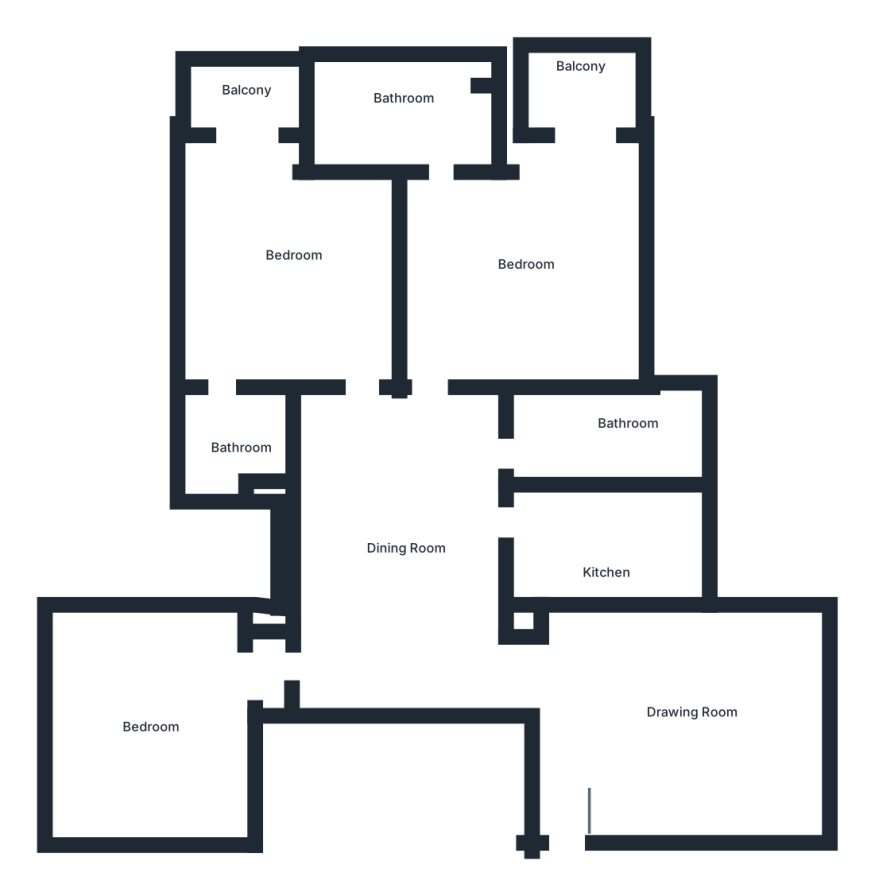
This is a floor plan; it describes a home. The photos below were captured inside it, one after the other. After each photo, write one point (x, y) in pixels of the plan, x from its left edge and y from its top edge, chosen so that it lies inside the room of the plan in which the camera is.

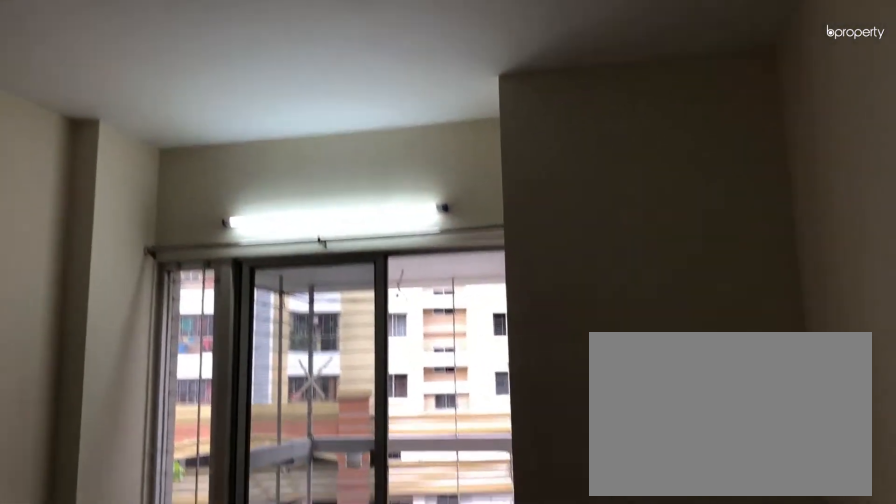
(292, 265)
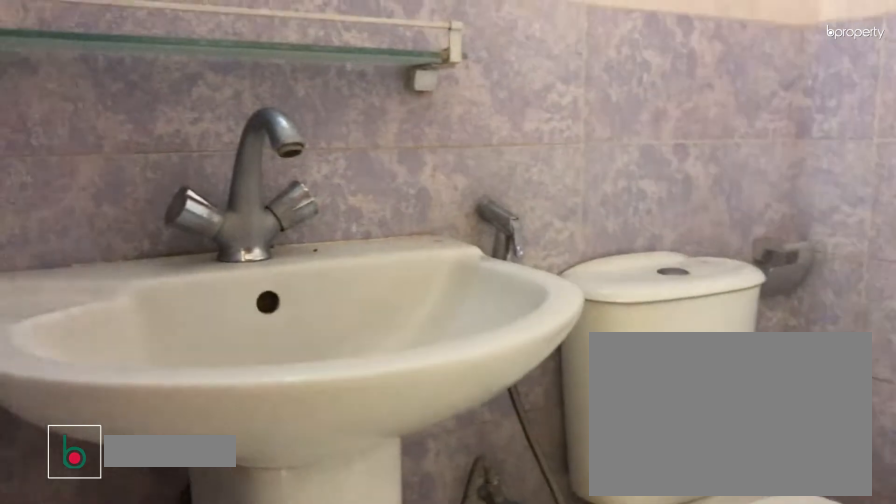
(236, 436)
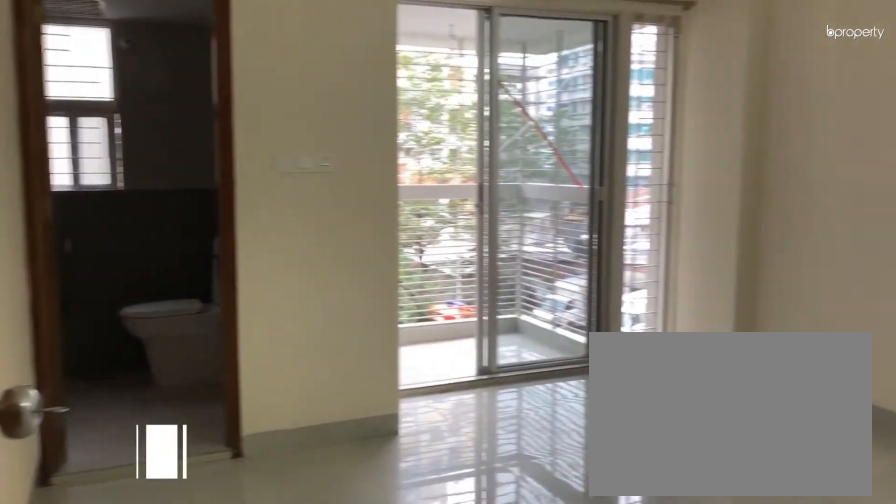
(525, 246)
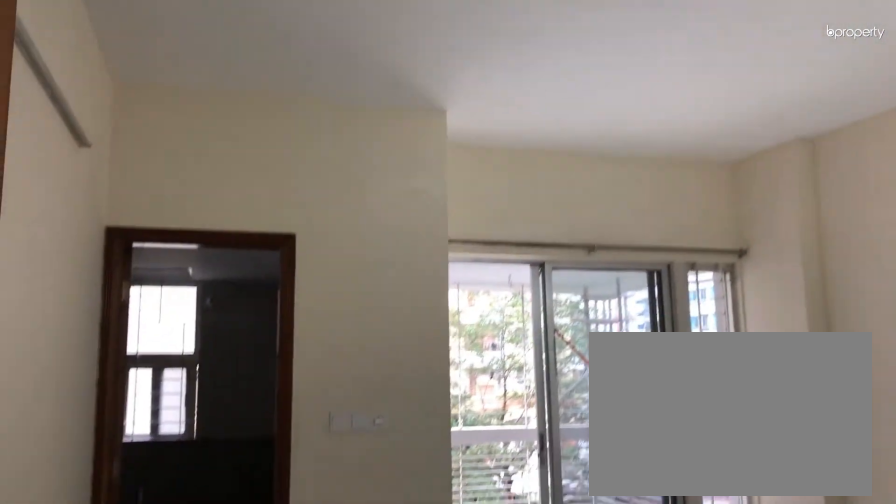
(525, 246)
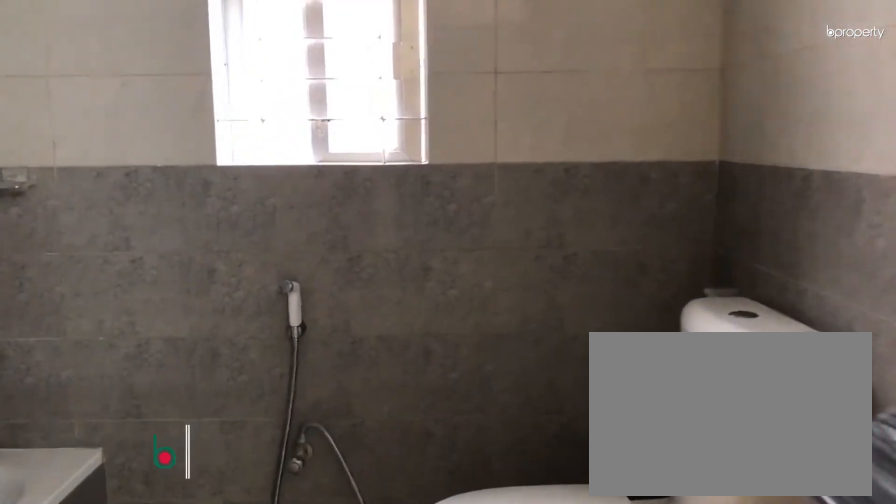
(400, 102)
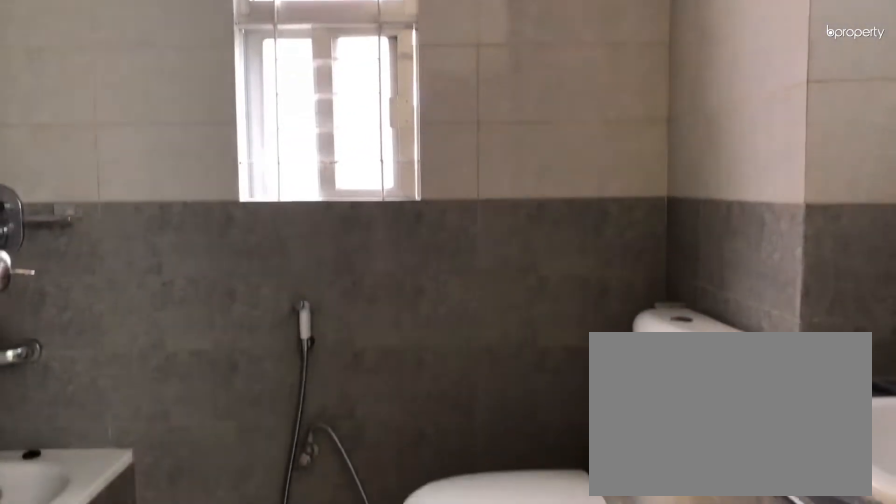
(400, 102)
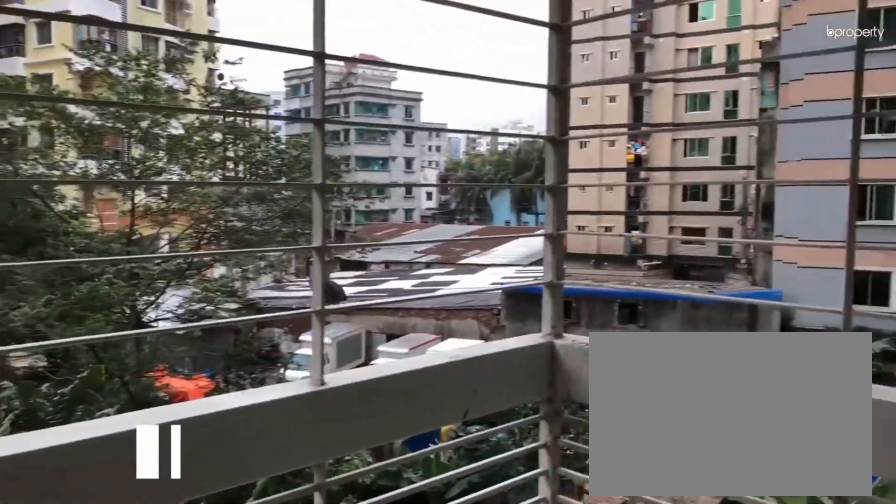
(581, 78)
